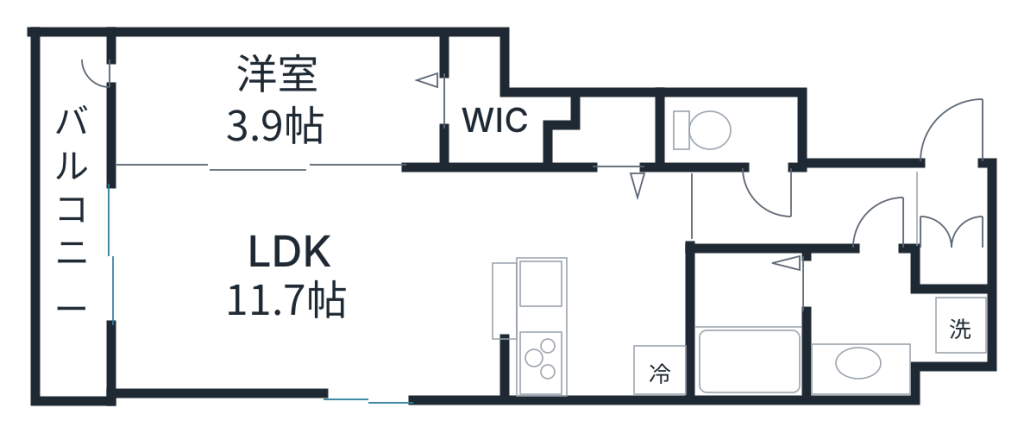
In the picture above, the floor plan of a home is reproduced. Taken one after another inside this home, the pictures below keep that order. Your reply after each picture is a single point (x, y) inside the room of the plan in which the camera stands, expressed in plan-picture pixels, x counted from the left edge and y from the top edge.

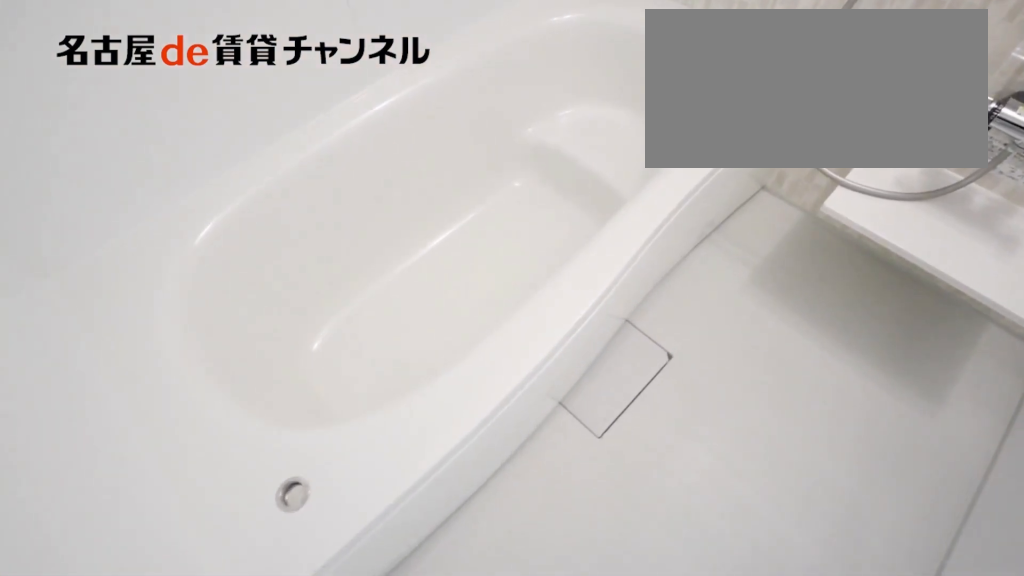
(746, 326)
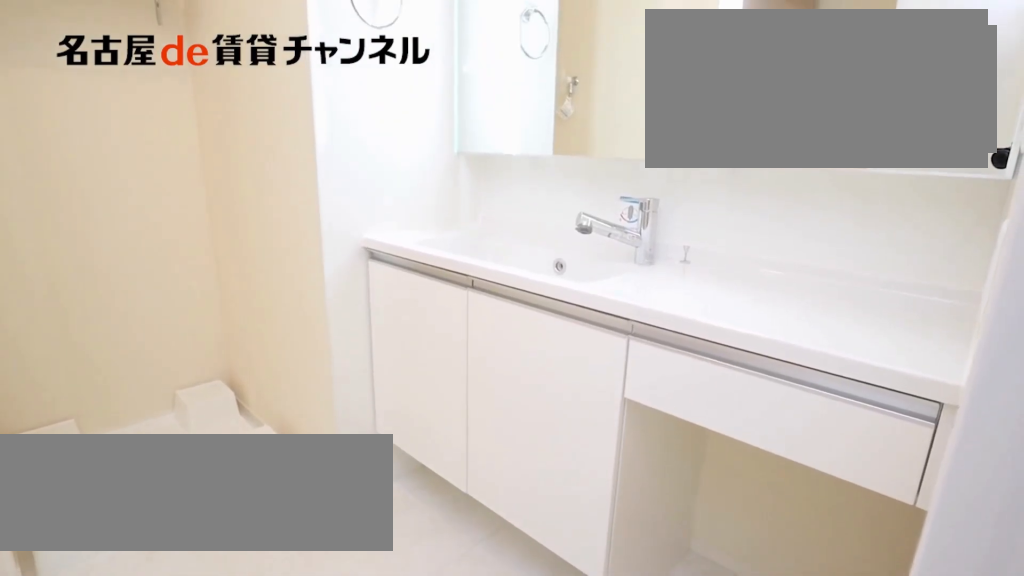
(887, 324)
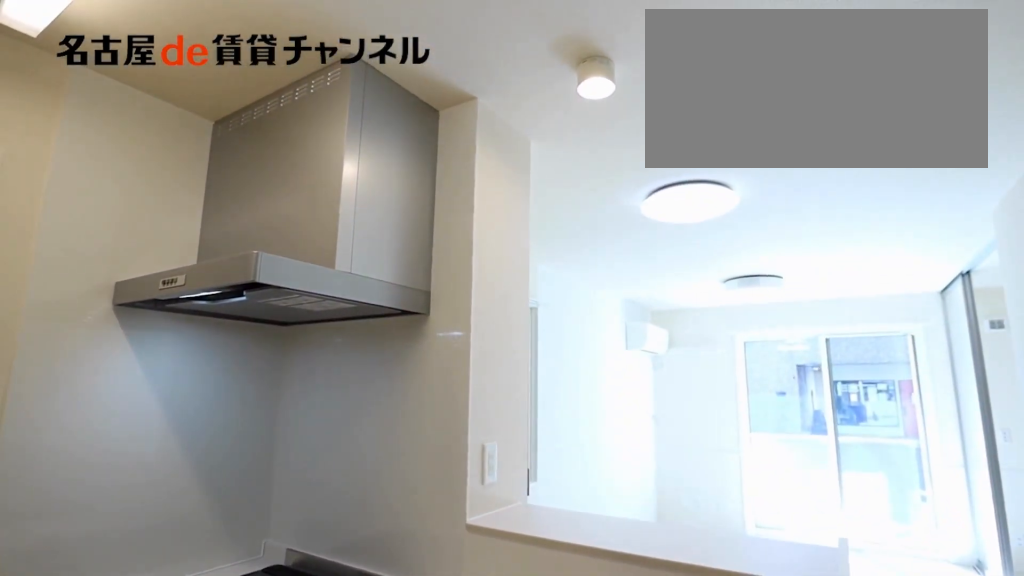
(604, 286)
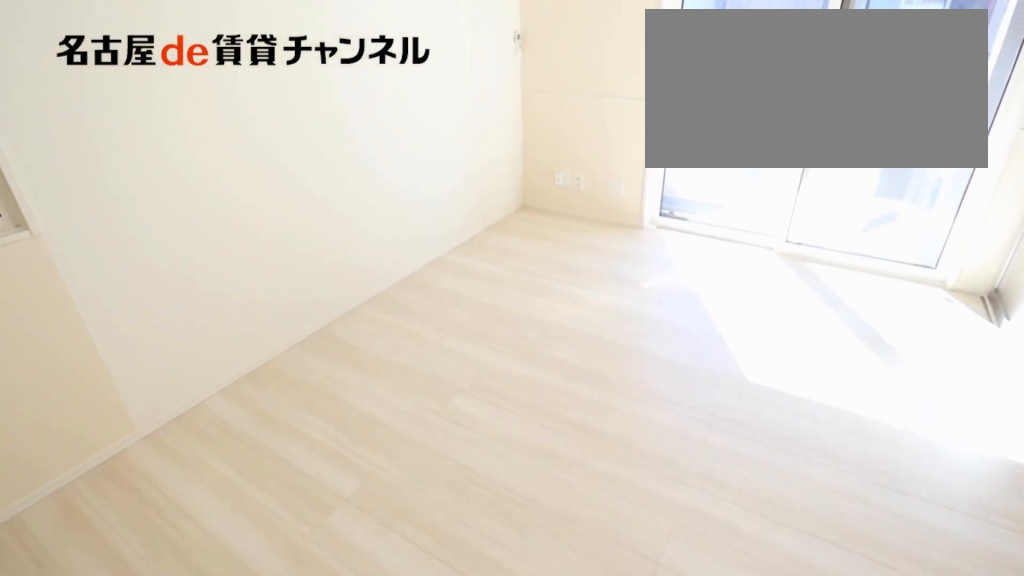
(311, 285)
